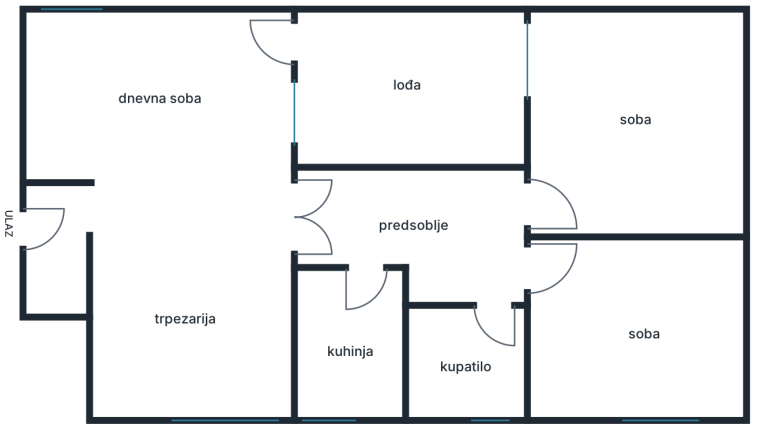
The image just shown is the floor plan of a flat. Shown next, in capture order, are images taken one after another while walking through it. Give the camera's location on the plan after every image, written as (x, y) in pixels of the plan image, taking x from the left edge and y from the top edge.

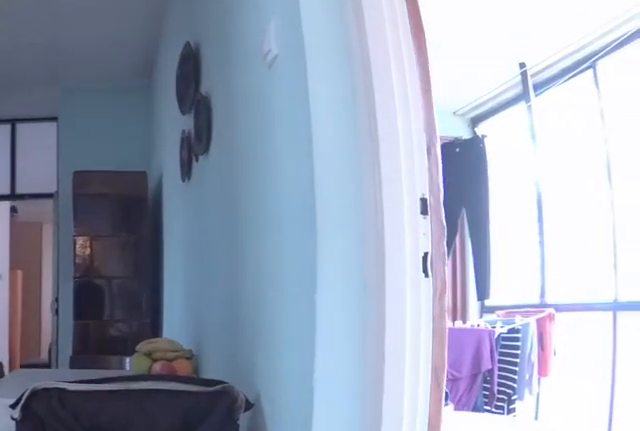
(524, 205)
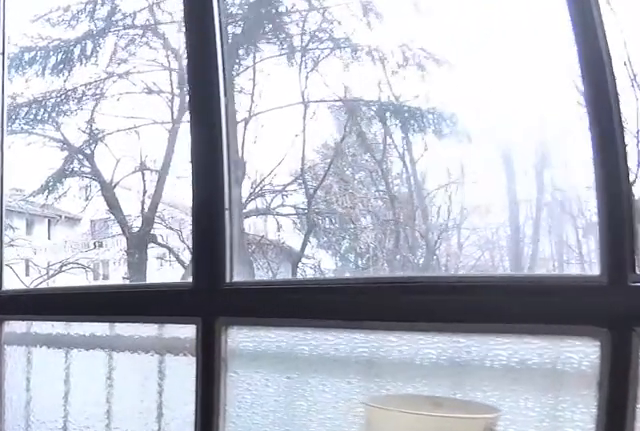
(469, 84)
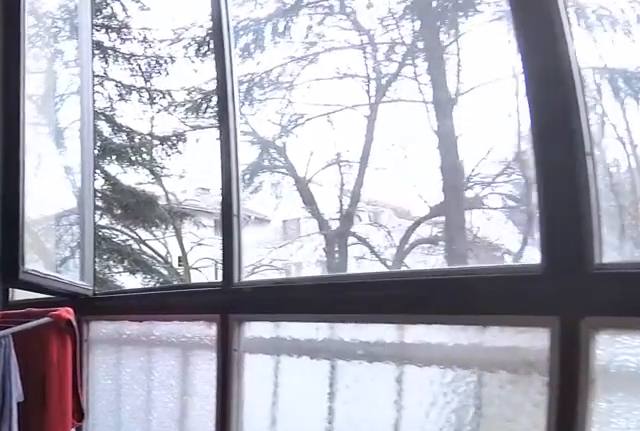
(455, 74)
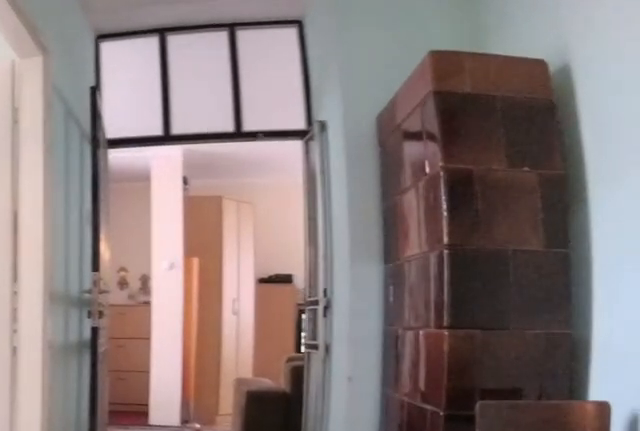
(444, 225)
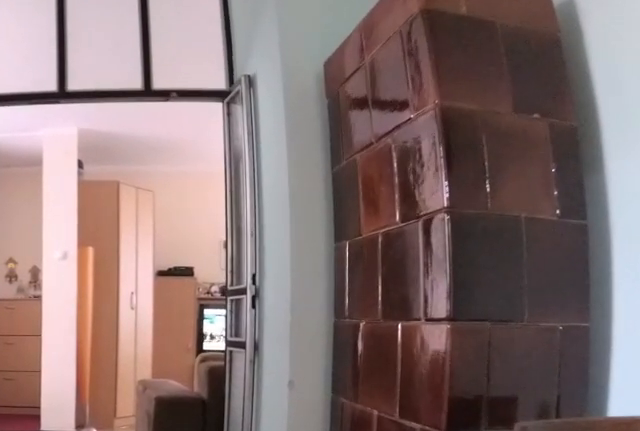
(417, 222)
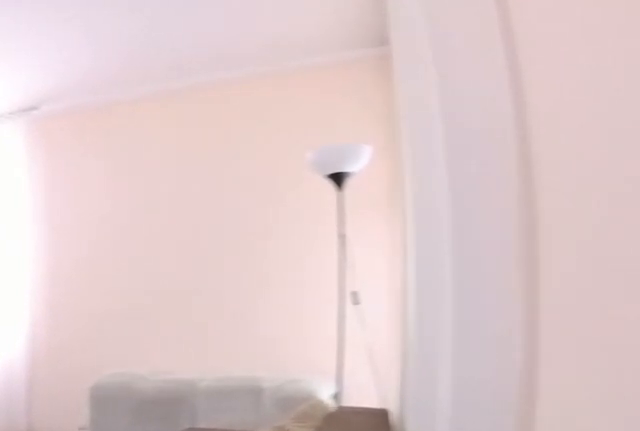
(285, 221)
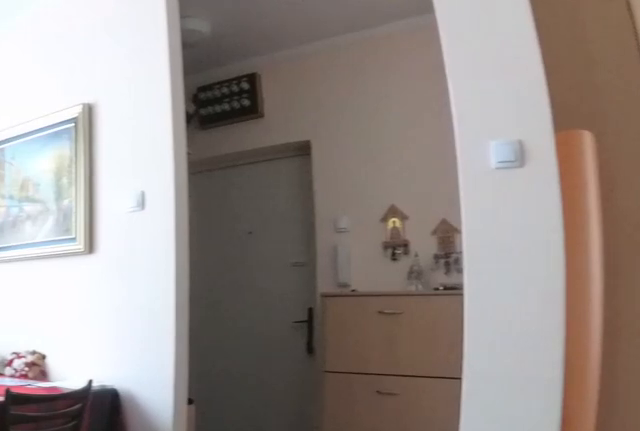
(266, 209)
